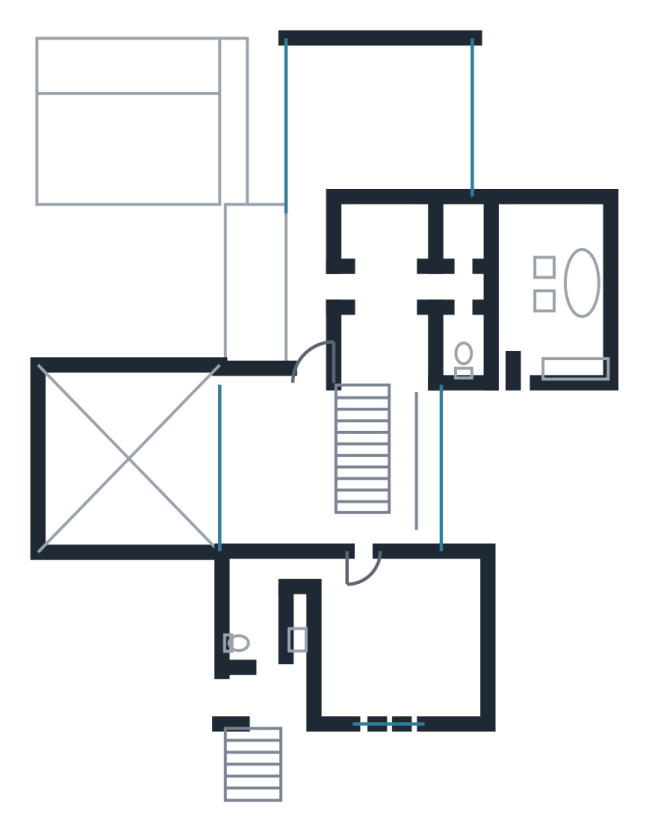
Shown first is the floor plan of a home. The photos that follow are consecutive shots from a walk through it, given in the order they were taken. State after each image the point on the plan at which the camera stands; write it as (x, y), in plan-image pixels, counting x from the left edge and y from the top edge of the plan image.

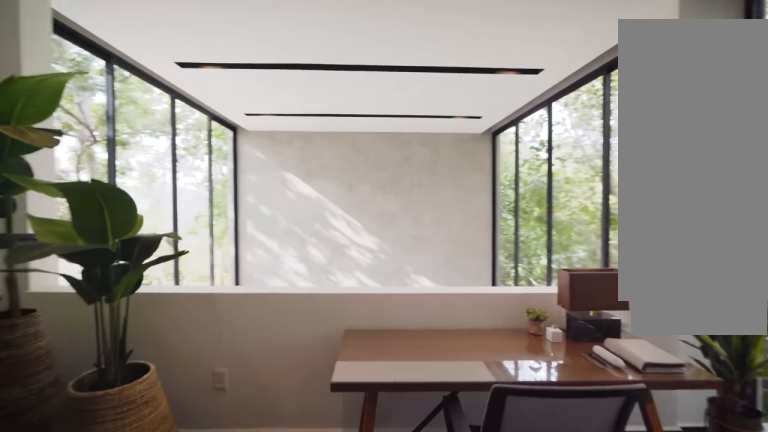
(275, 465)
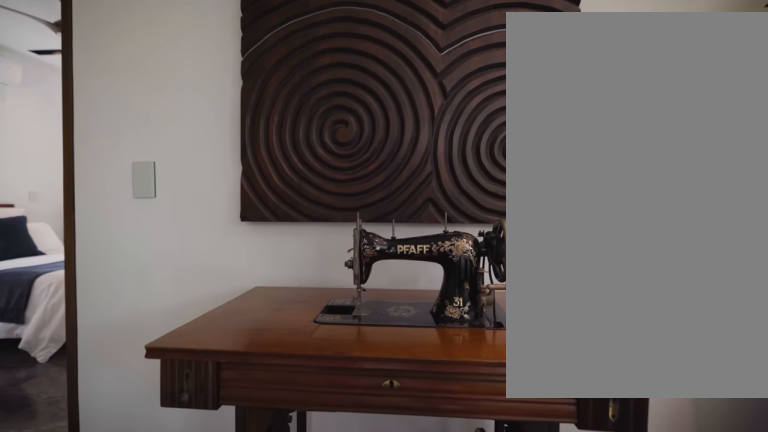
(287, 509)
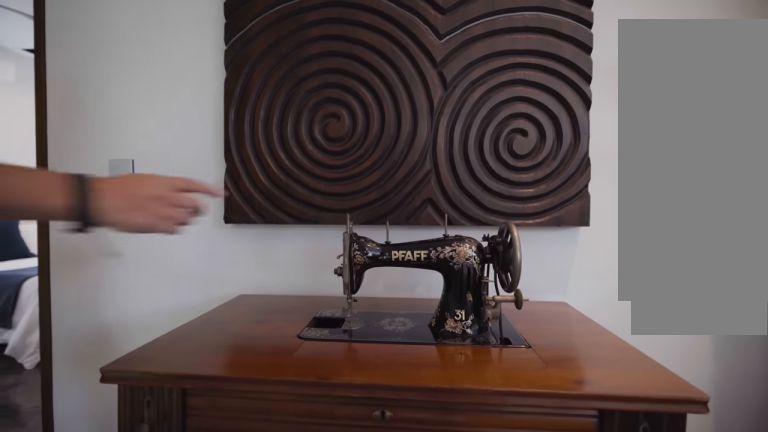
(288, 514)
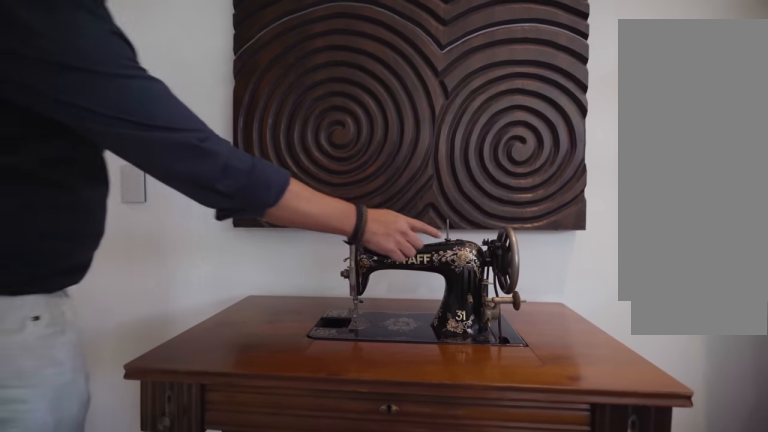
(288, 514)
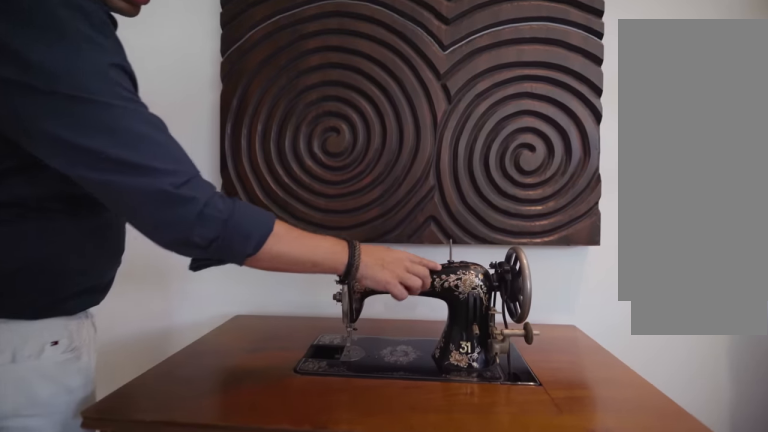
(287, 515)
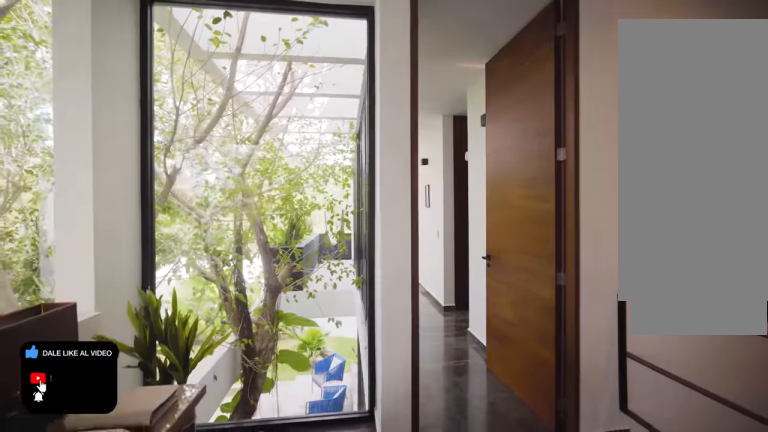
(267, 476)
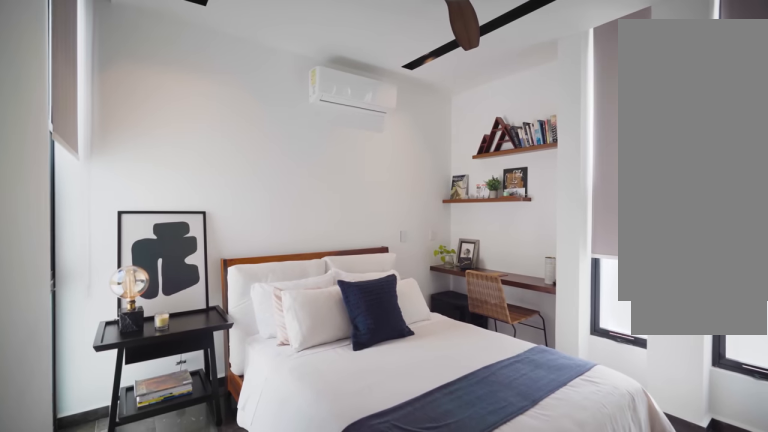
(362, 567)
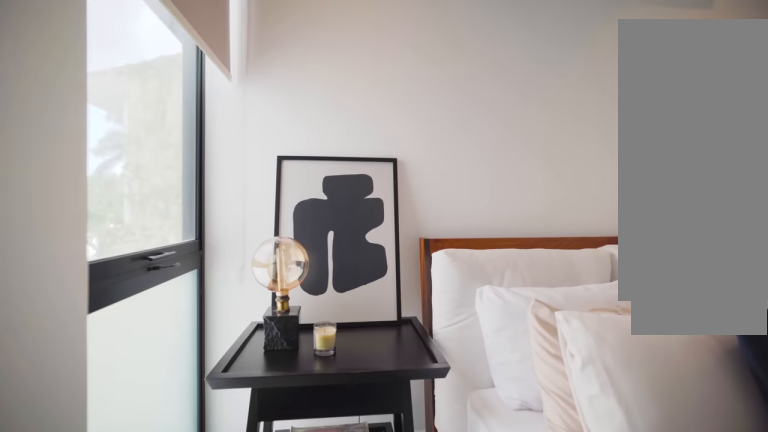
(379, 574)
